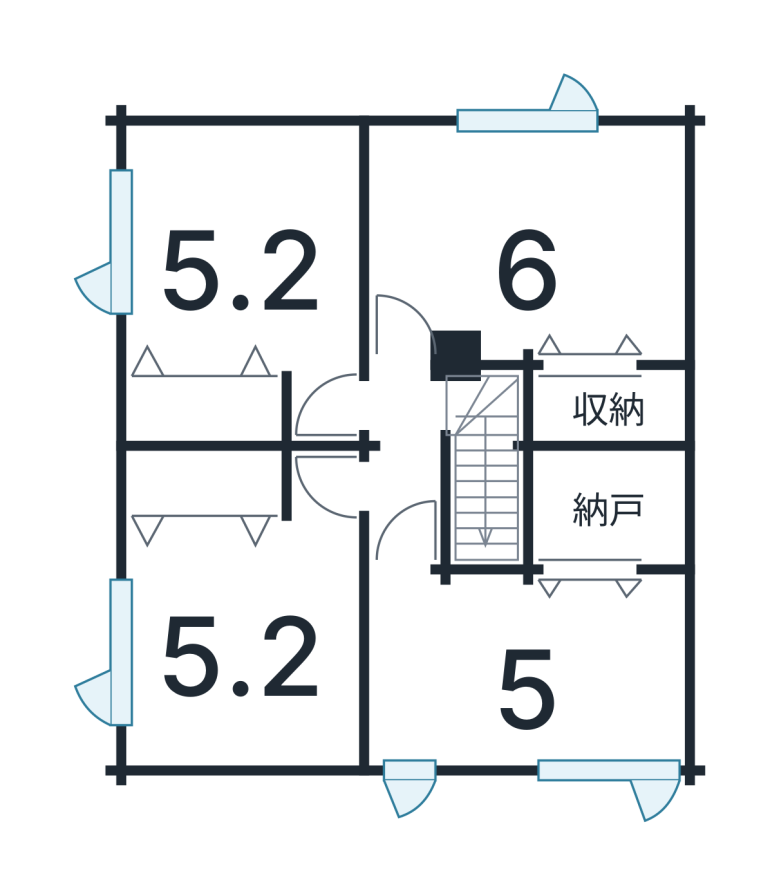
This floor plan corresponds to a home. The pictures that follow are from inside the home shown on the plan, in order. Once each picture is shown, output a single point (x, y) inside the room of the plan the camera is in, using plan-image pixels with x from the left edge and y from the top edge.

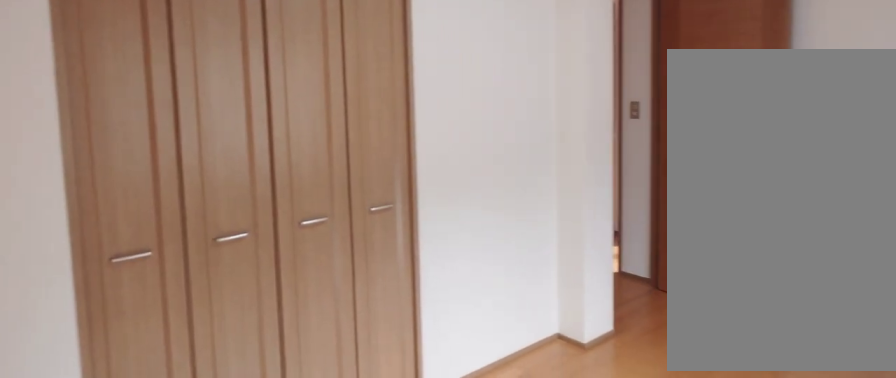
(519, 249)
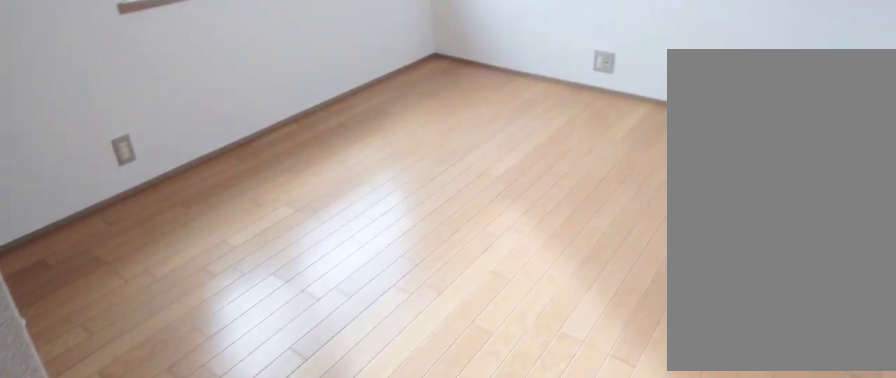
(223, 261)
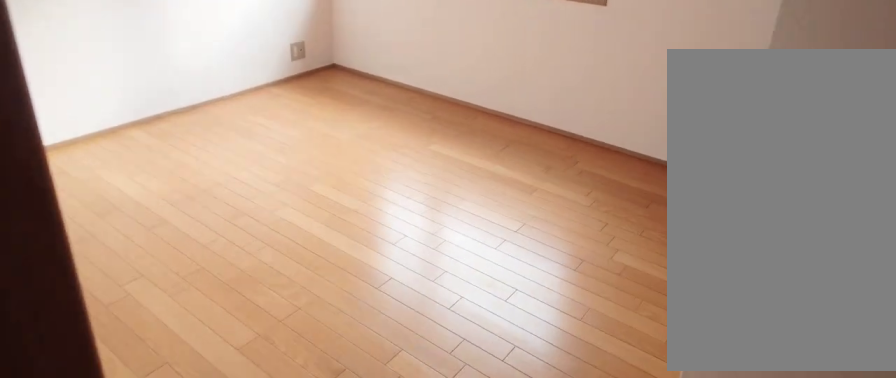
(235, 646)
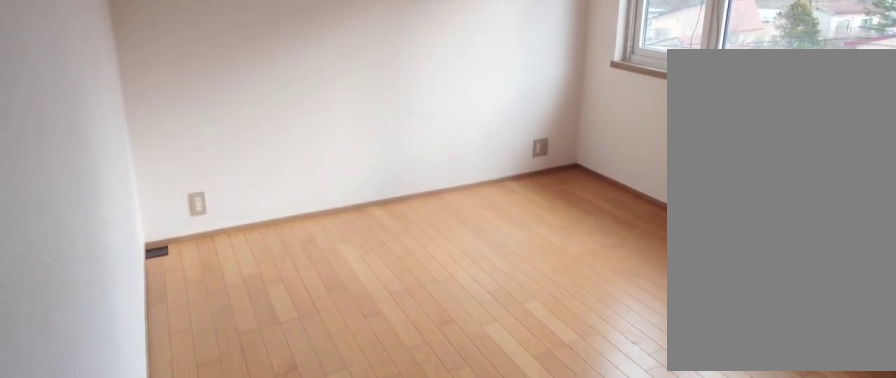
(235, 646)
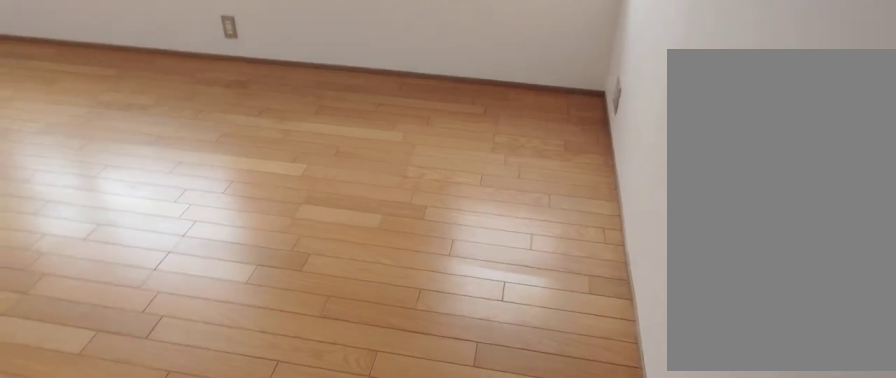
(536, 669)
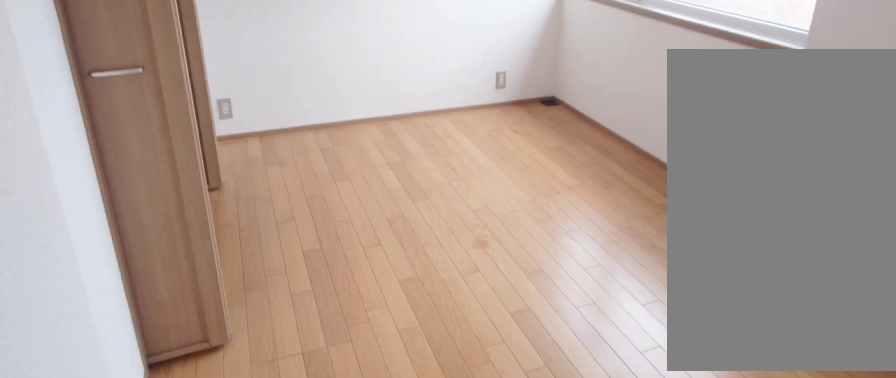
(536, 669)
